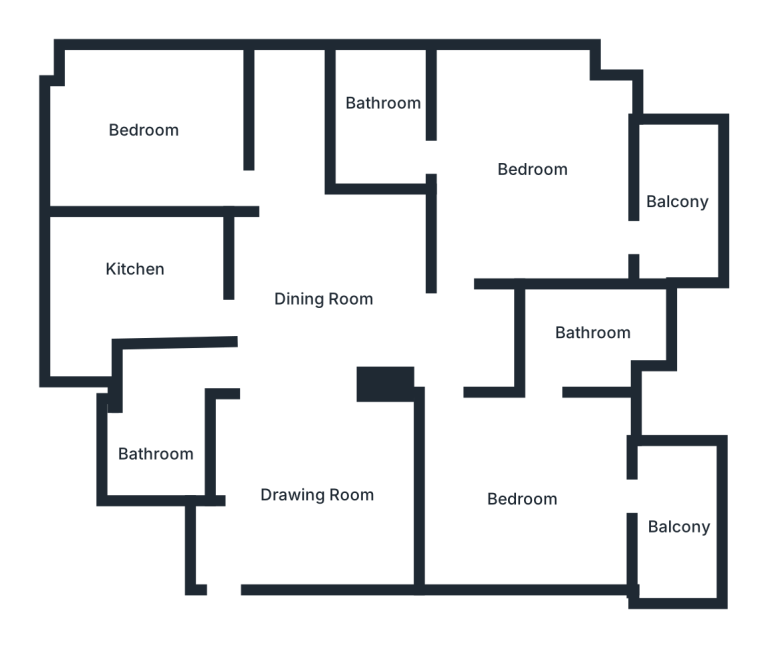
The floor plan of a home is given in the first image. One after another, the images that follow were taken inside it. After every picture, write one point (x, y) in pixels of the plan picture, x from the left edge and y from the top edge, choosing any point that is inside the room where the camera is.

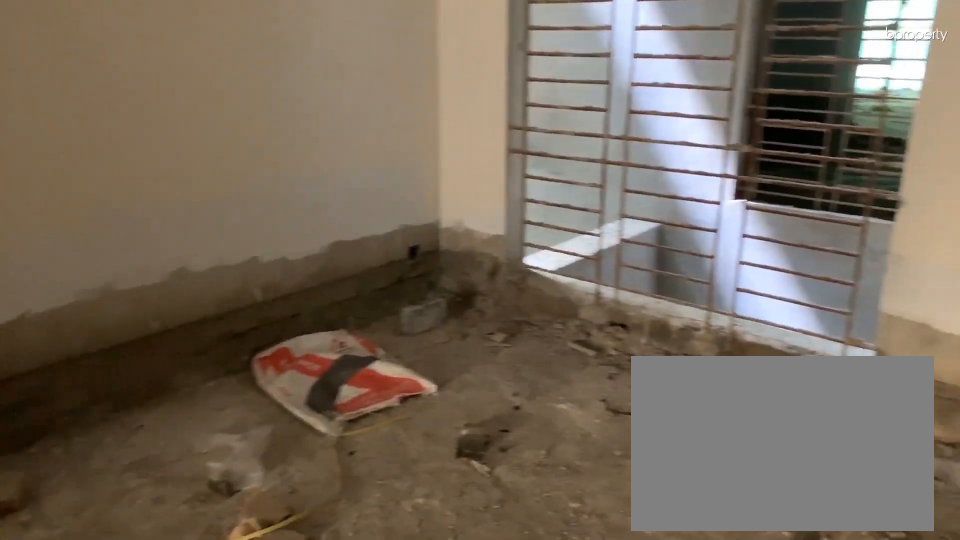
(312, 485)
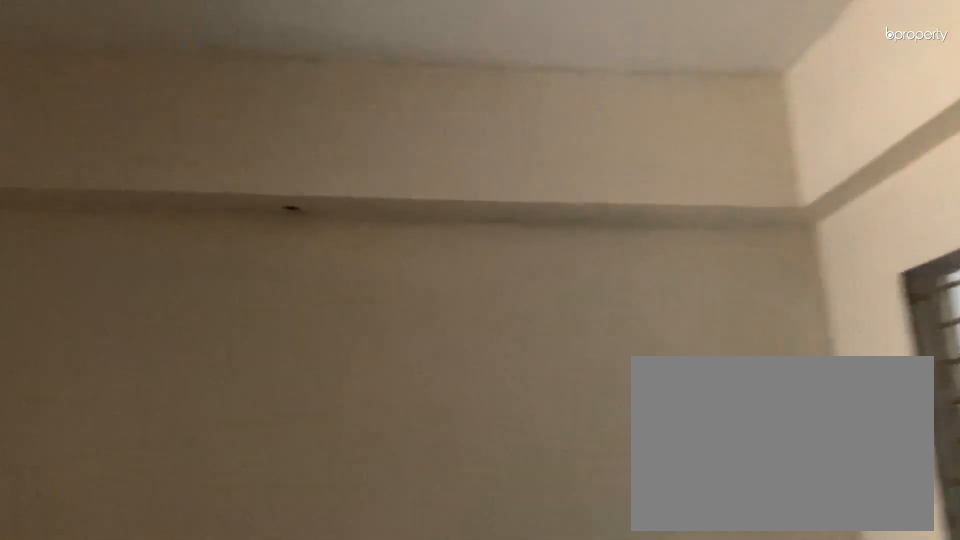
(312, 485)
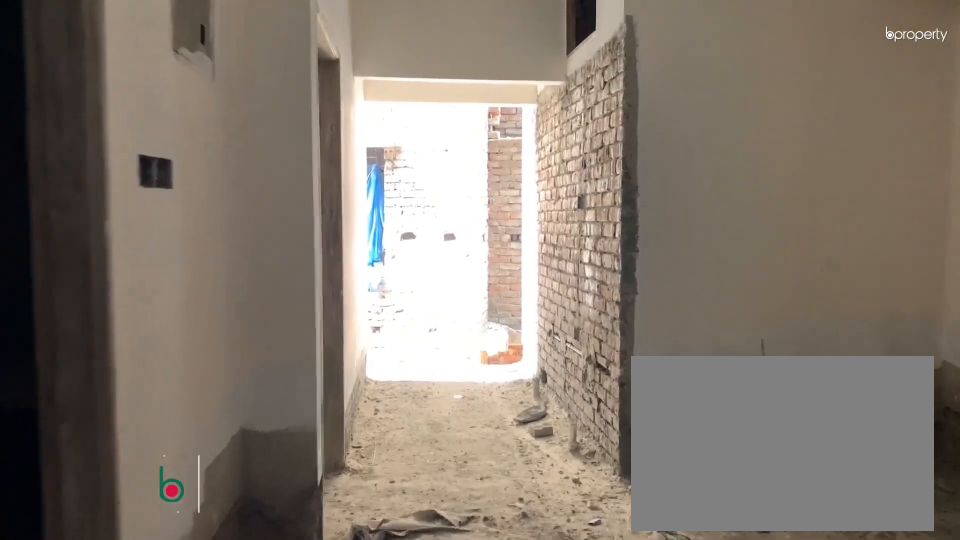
(331, 286)
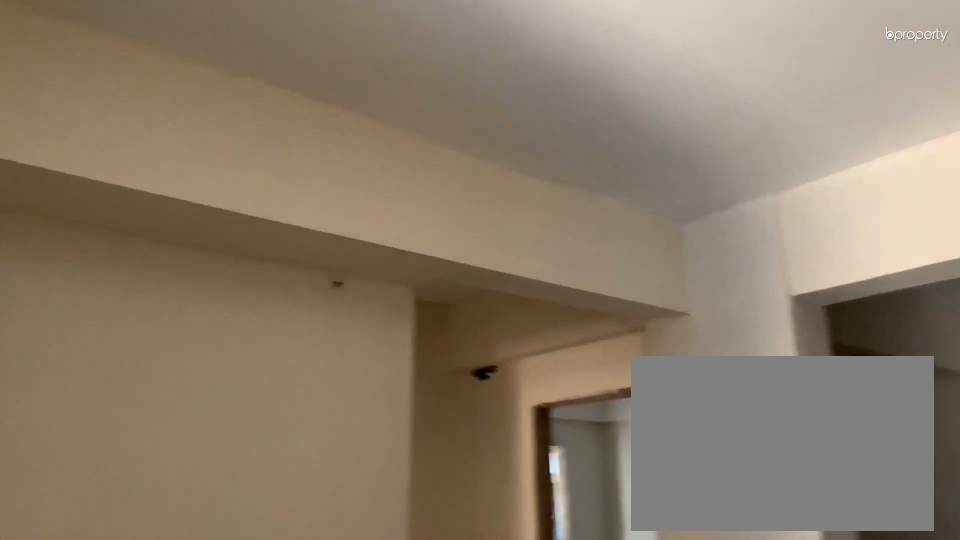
(331, 286)
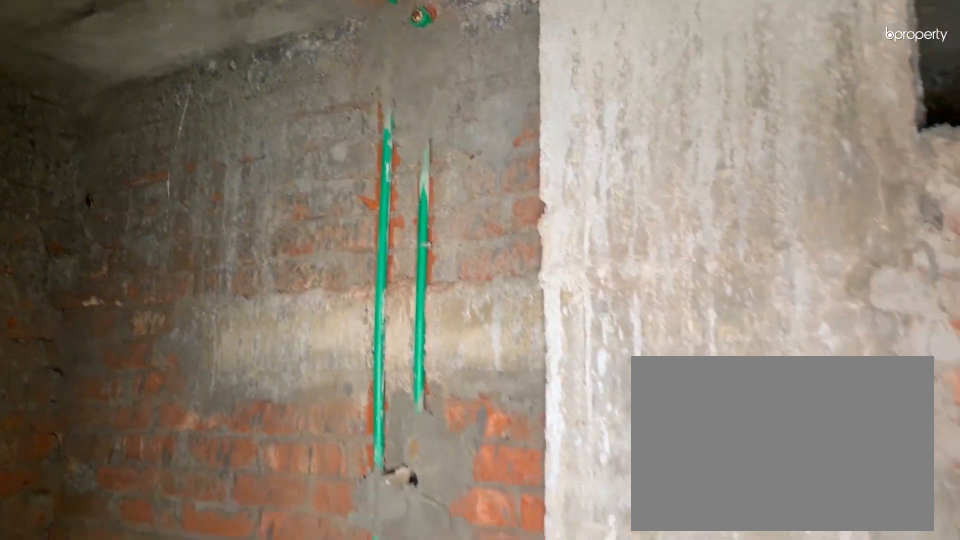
(154, 436)
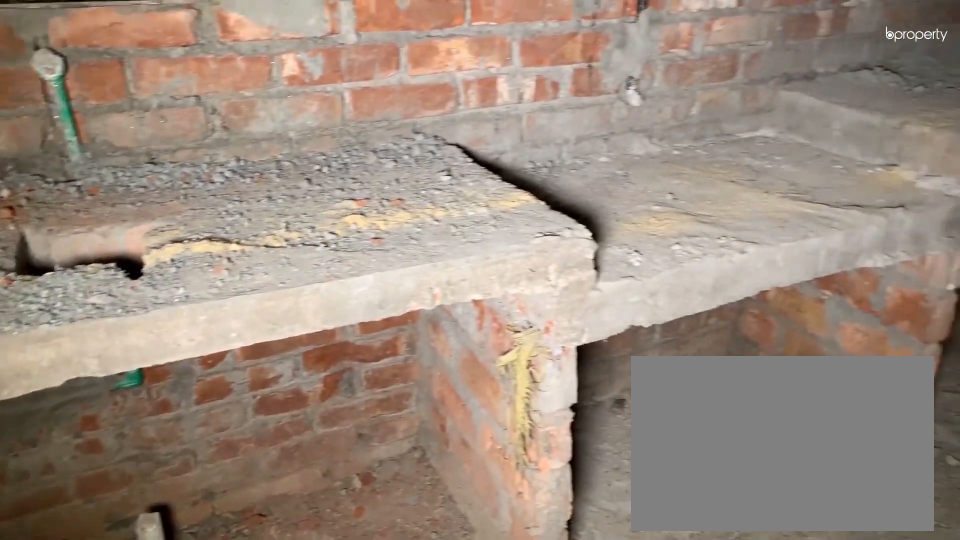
(119, 279)
